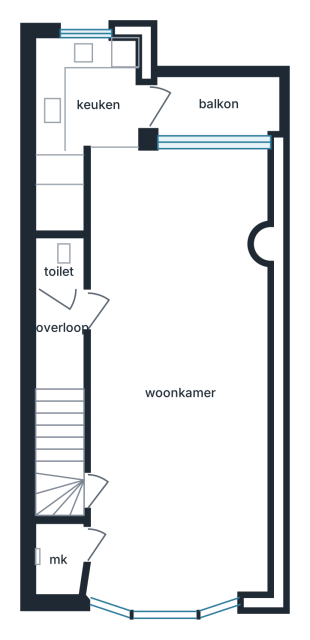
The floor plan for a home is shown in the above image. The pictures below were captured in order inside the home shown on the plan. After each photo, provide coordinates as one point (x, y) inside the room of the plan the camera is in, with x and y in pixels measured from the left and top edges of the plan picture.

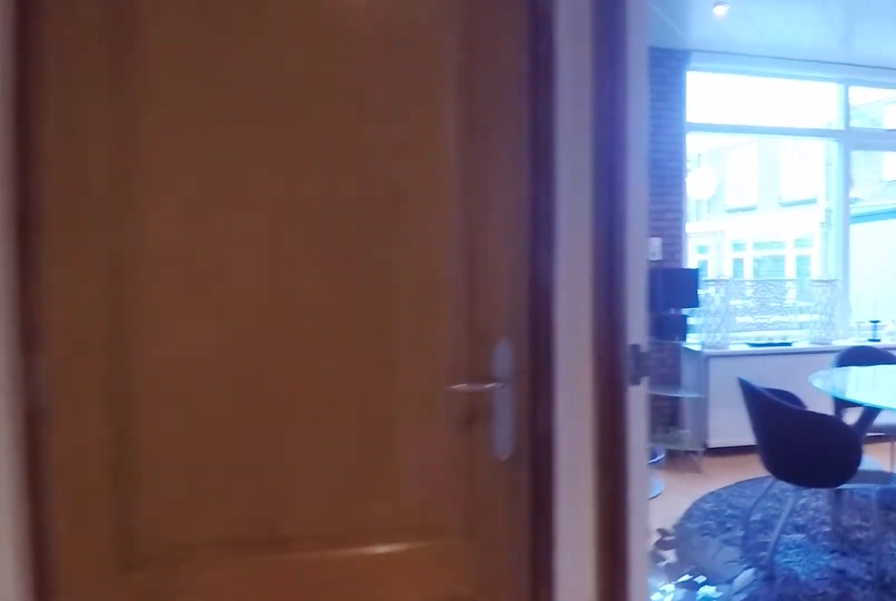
(59, 338)
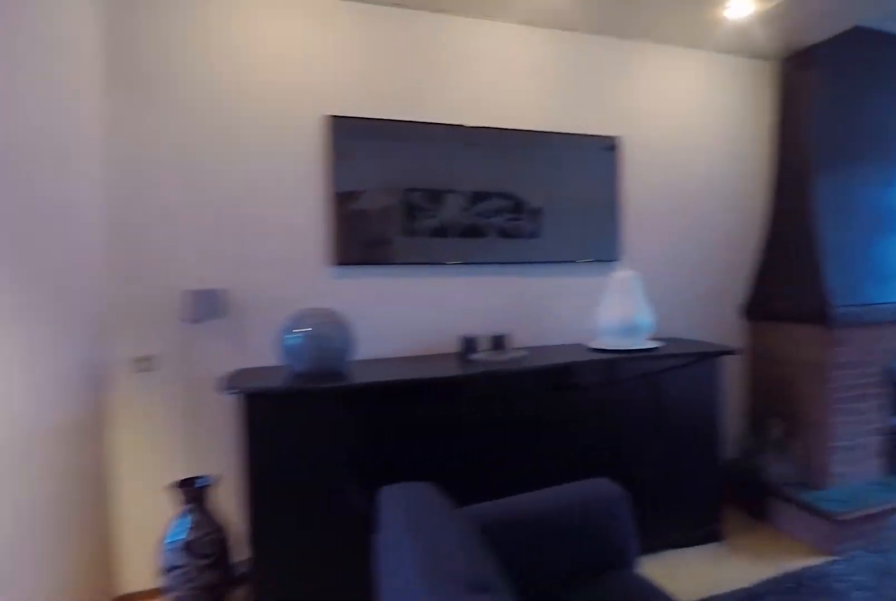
(171, 382)
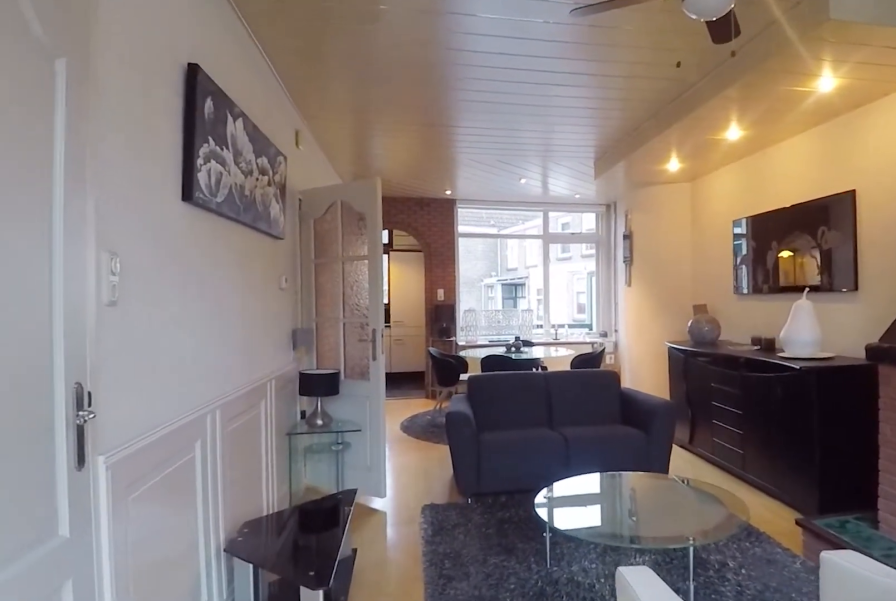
(171, 382)
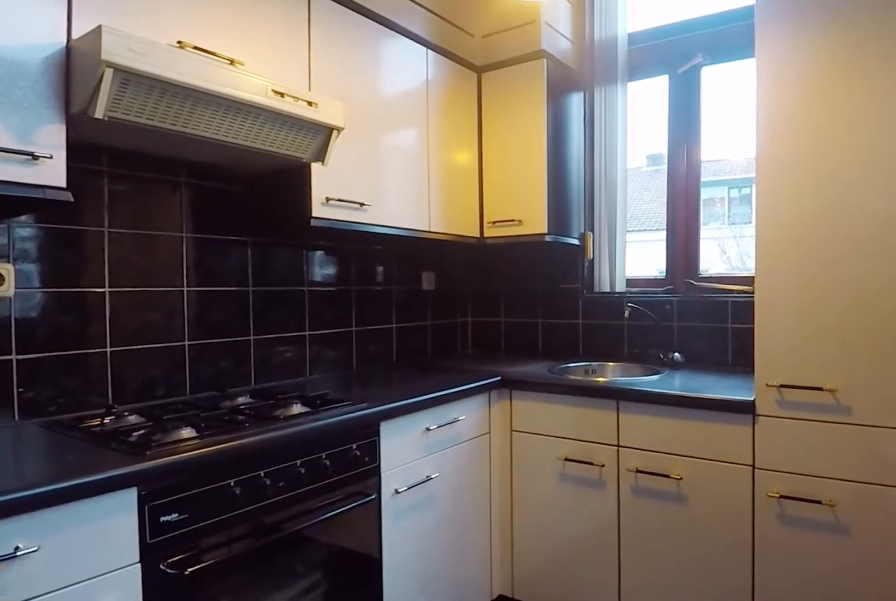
(81, 117)
